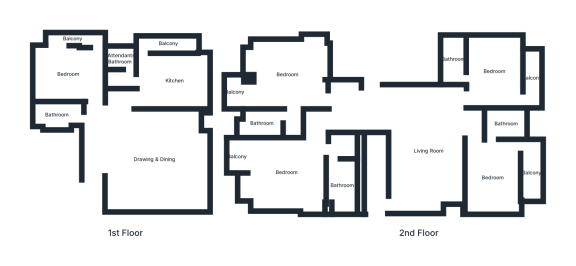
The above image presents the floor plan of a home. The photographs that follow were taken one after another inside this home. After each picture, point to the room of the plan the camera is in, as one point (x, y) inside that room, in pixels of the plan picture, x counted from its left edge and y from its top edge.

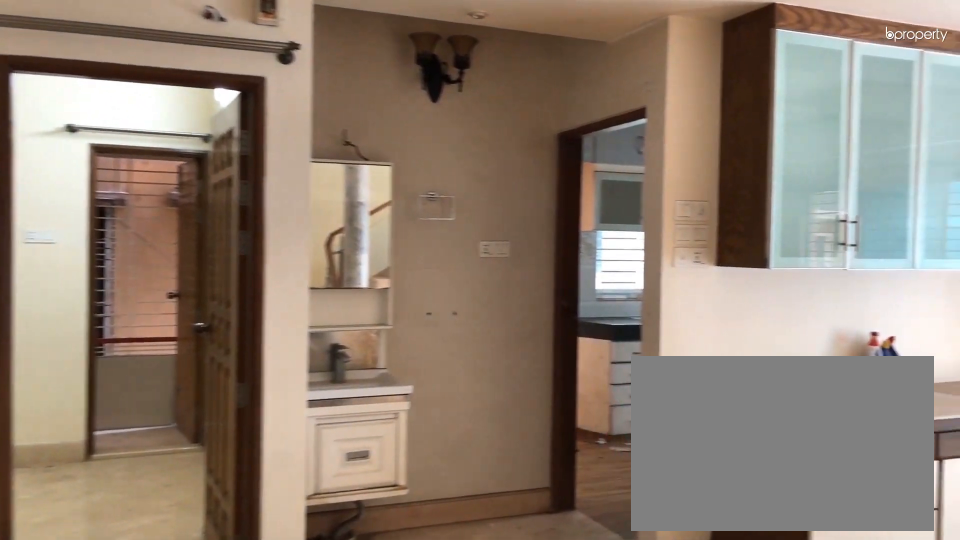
(115, 152)
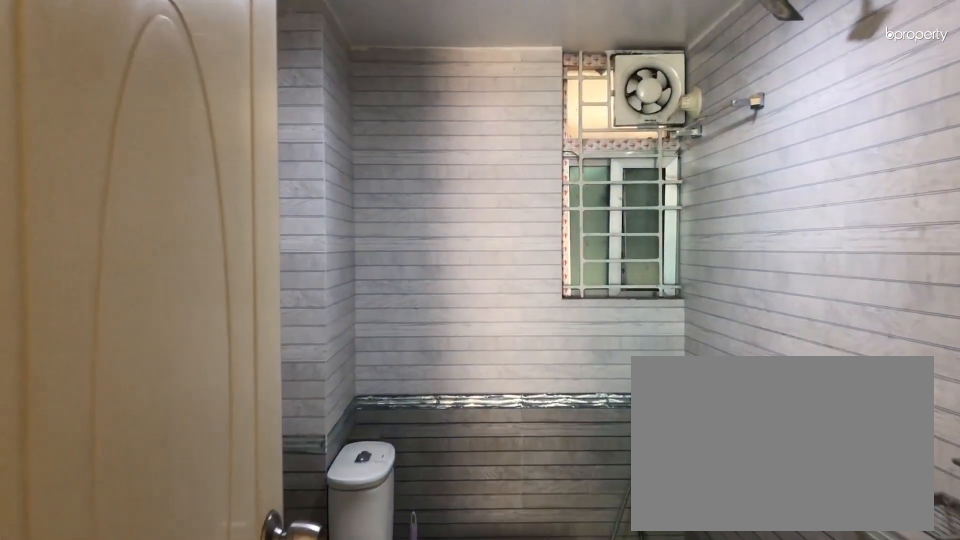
(56, 115)
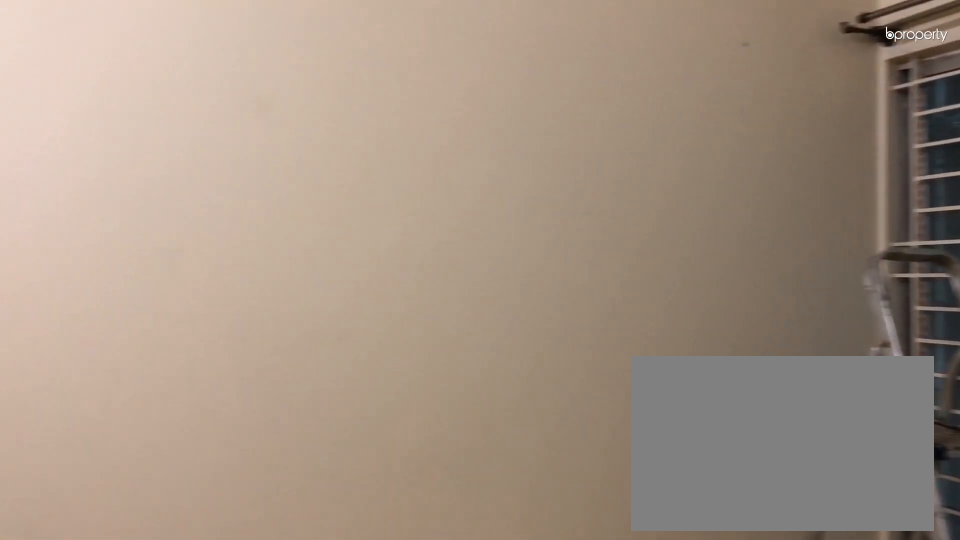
(68, 73)
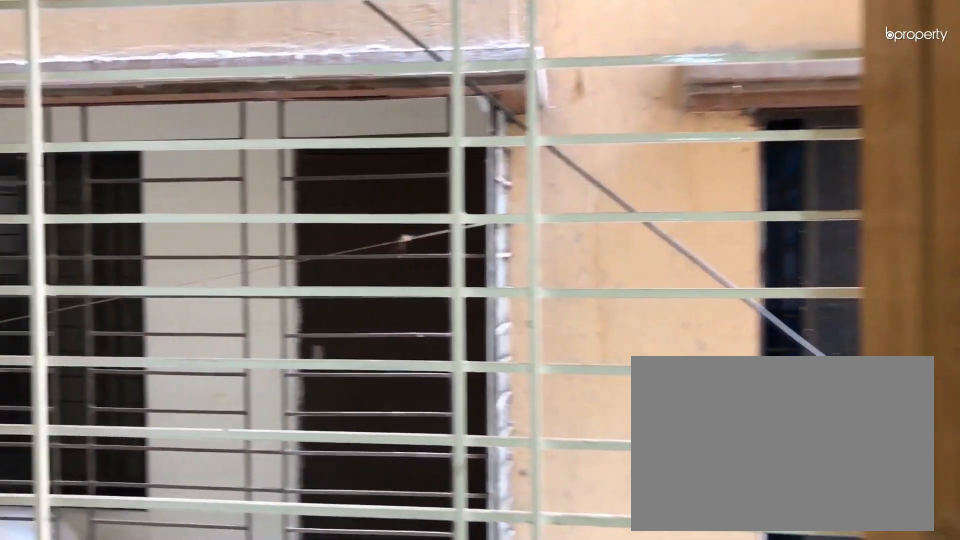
(72, 38)
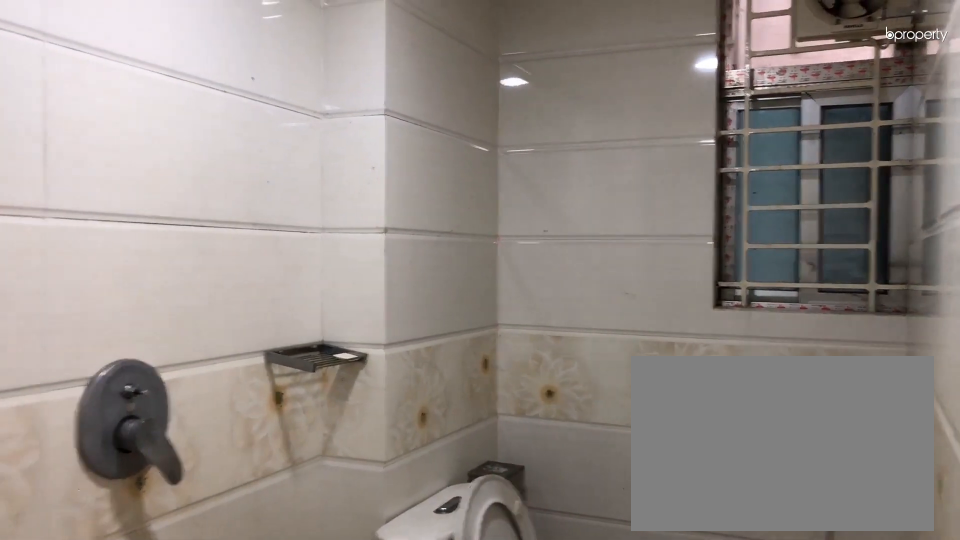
(453, 59)
